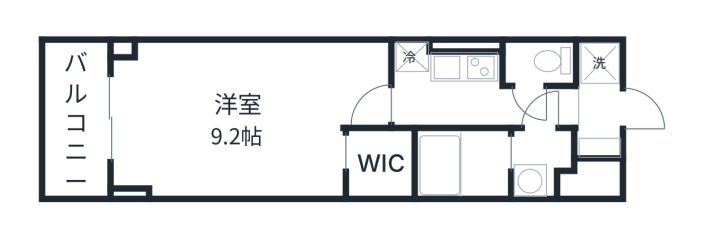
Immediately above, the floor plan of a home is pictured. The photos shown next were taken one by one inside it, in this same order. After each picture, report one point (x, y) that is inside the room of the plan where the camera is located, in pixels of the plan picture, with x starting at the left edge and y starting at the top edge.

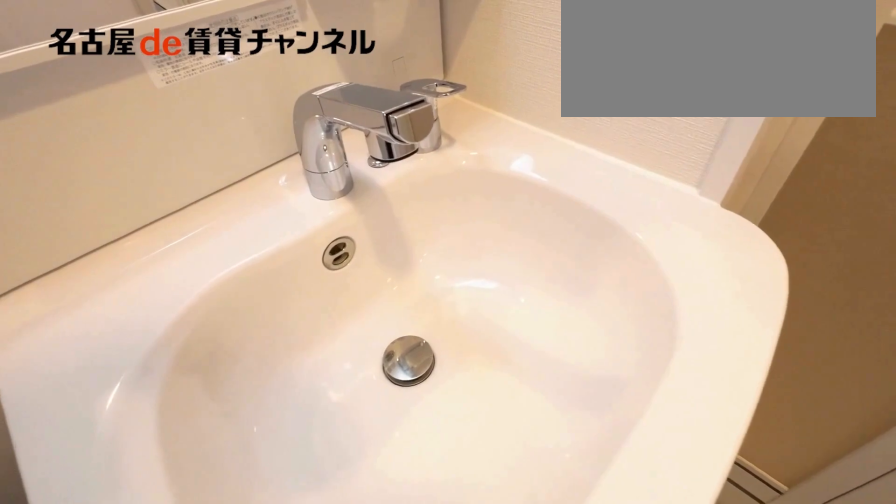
(541, 162)
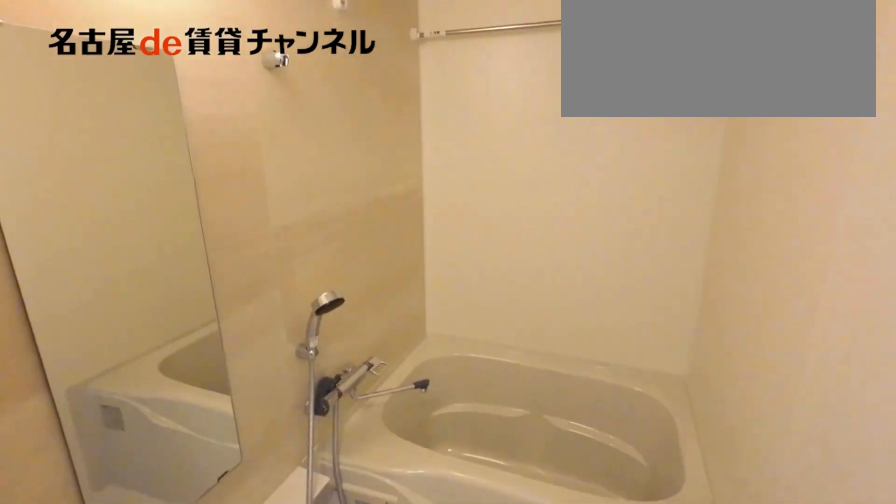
(463, 165)
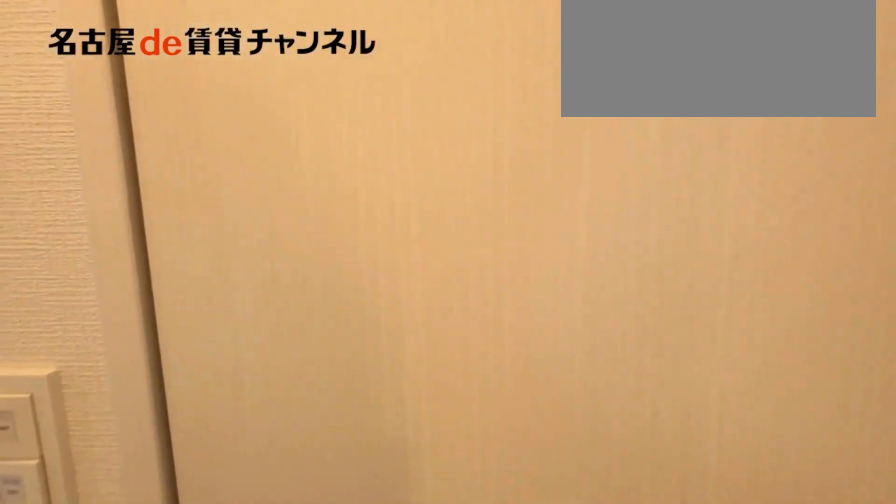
(480, 104)
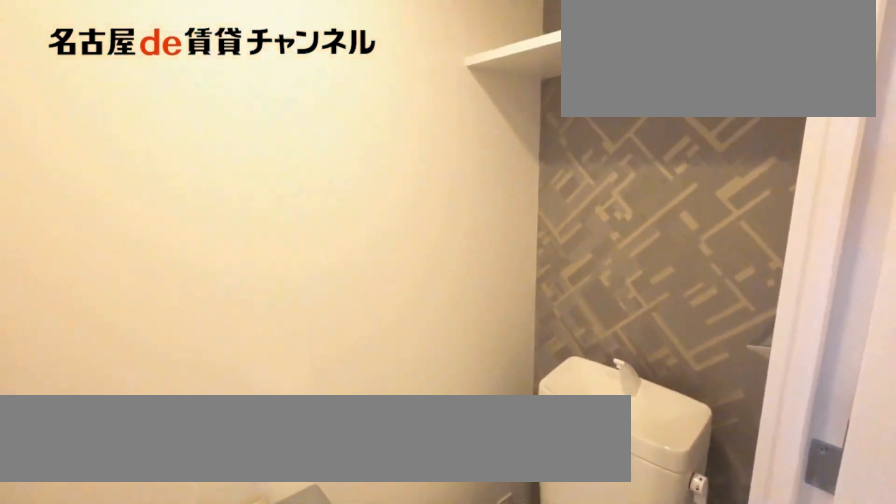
(538, 62)
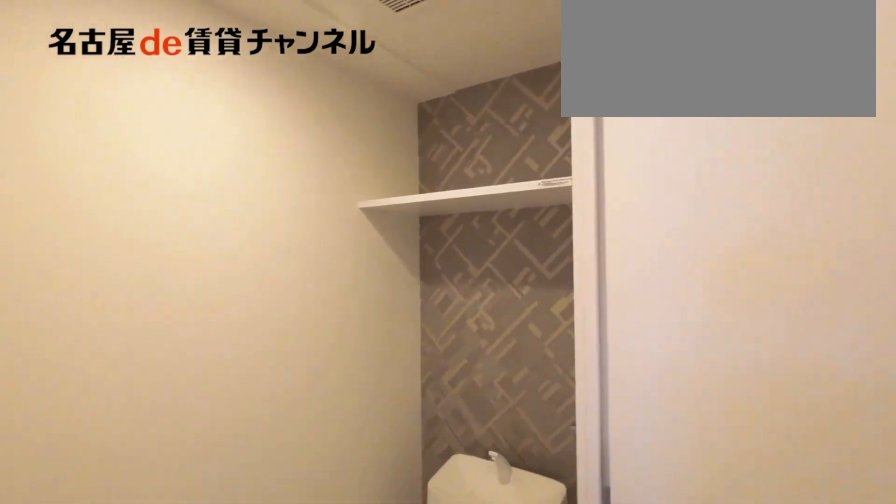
(538, 62)
